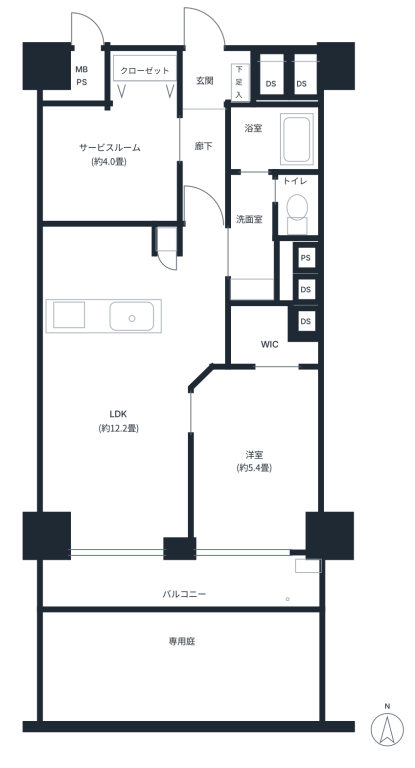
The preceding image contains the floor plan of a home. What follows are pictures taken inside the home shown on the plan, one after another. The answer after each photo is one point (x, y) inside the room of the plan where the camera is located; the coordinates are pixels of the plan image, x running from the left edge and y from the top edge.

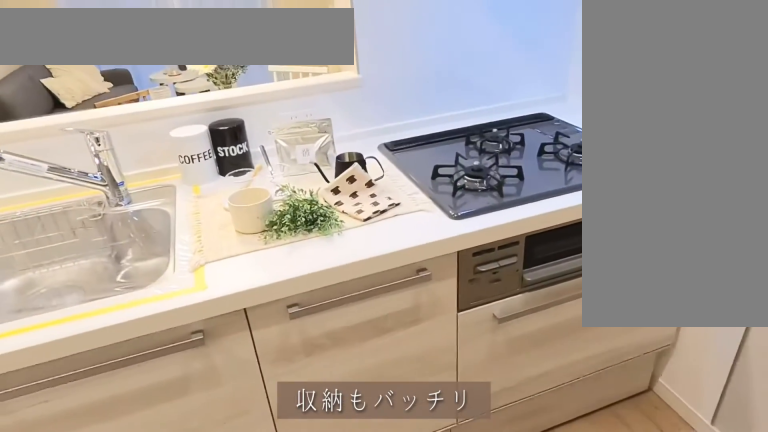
(110, 263)
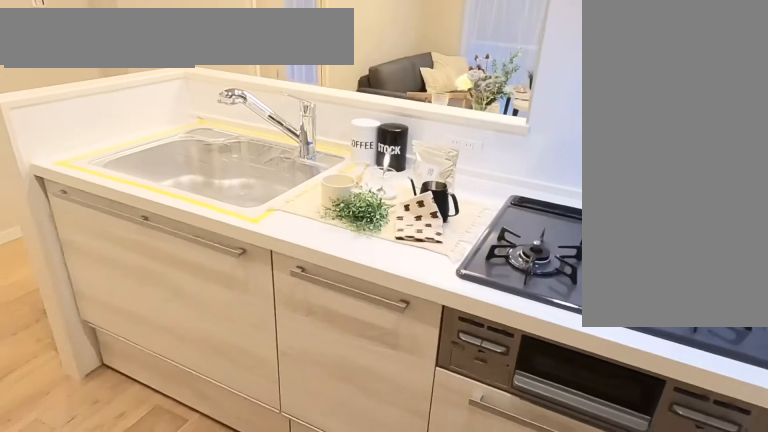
(110, 263)
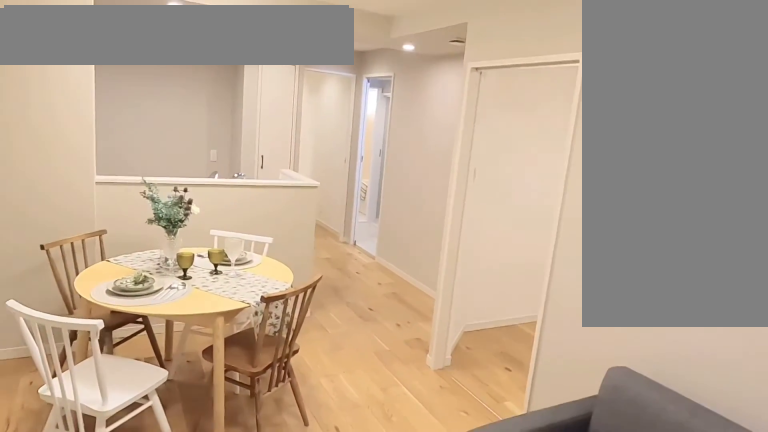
(121, 429)
